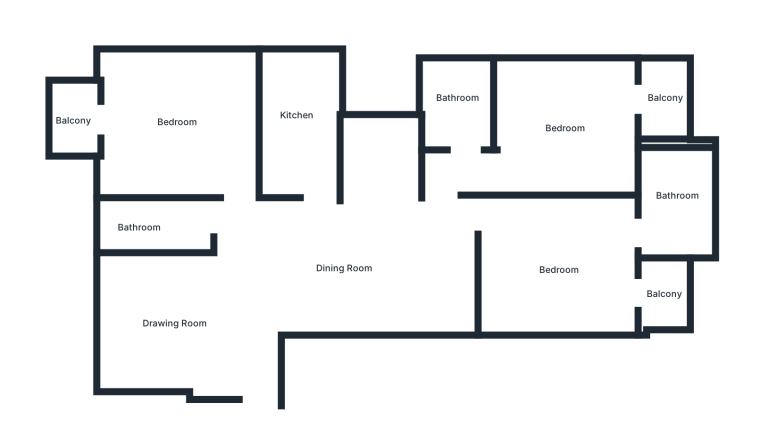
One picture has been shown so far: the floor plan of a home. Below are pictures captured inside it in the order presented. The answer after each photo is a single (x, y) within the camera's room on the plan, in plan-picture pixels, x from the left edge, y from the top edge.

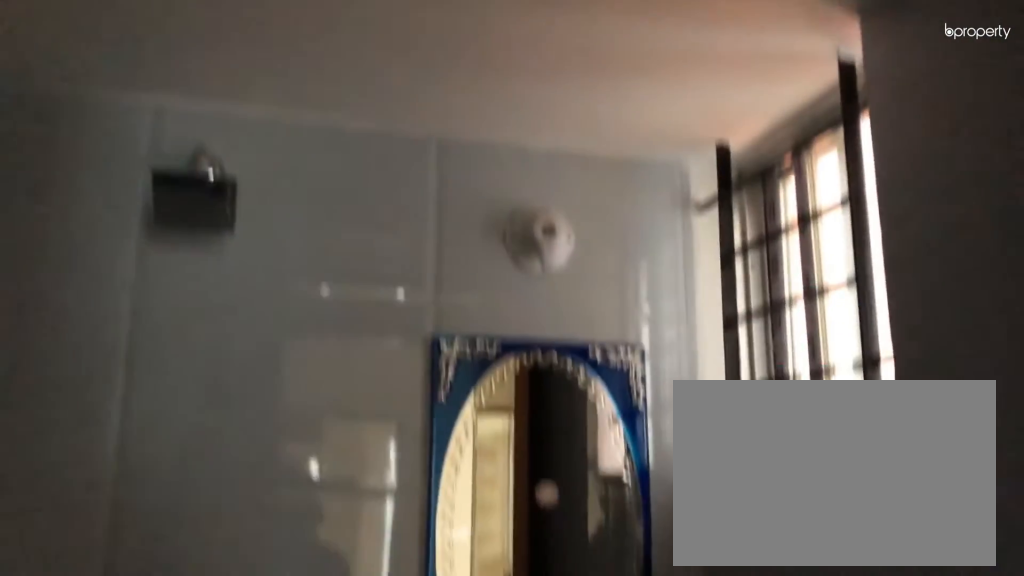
(673, 198)
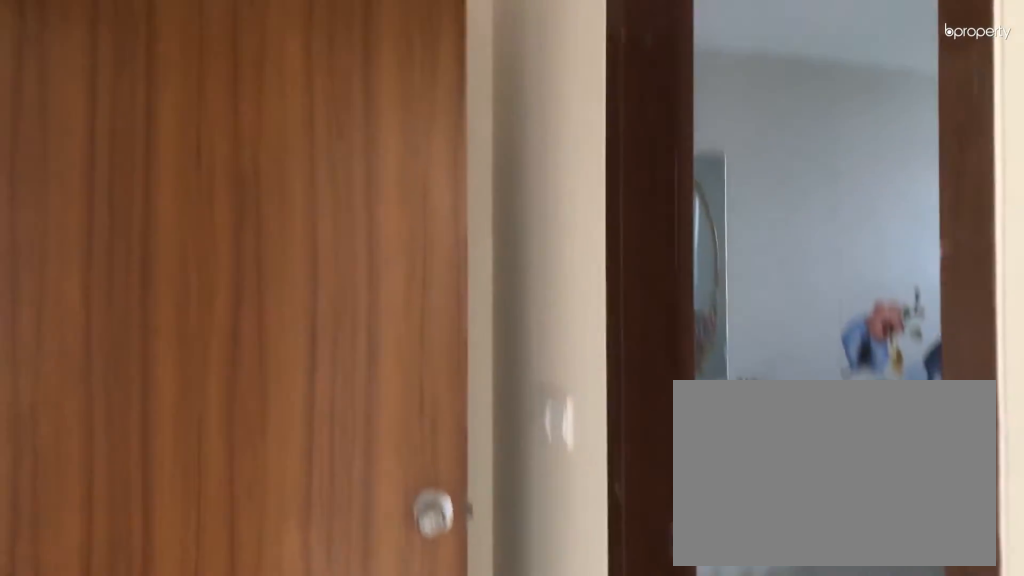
(564, 126)
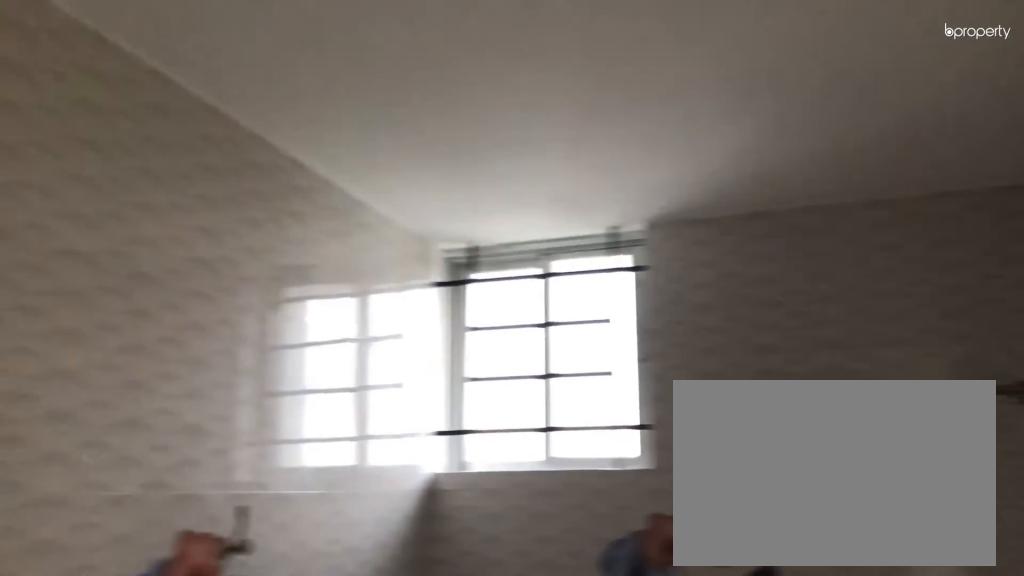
(457, 104)
